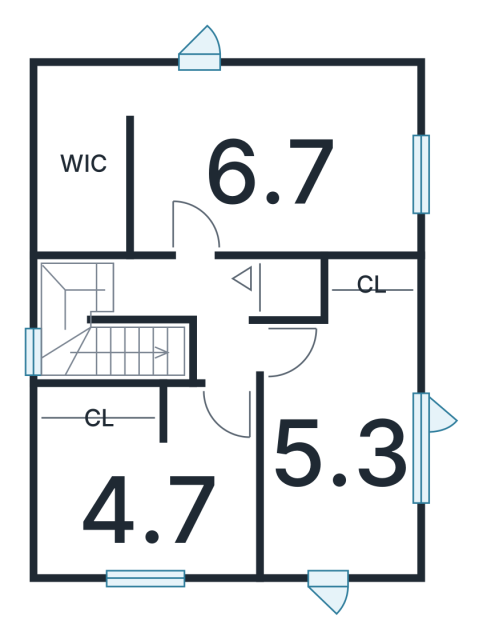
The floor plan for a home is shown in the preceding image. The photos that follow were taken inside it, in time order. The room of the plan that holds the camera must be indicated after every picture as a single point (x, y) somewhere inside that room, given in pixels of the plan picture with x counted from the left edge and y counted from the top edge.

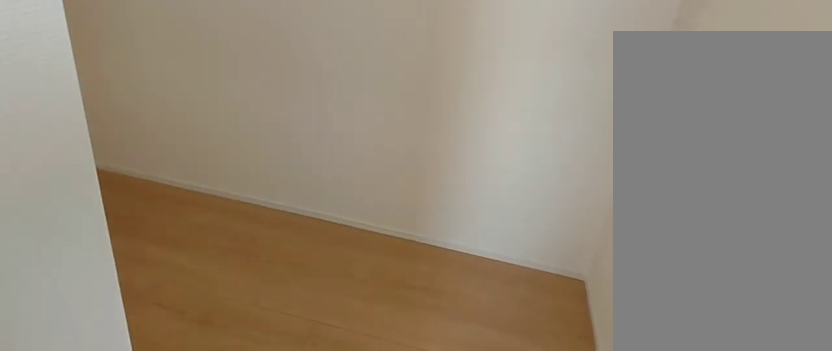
(86, 175)
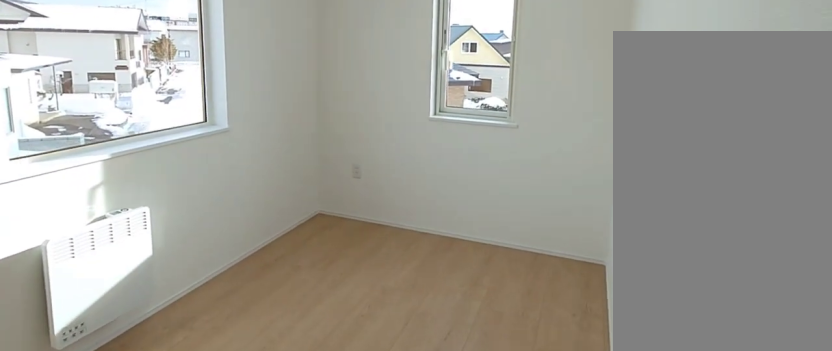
(342, 452)
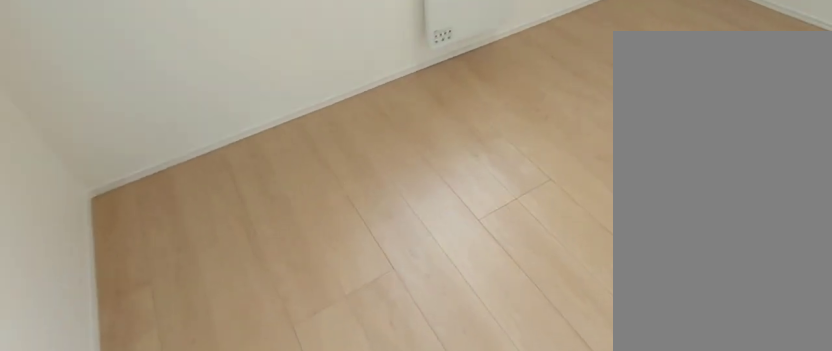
(149, 522)
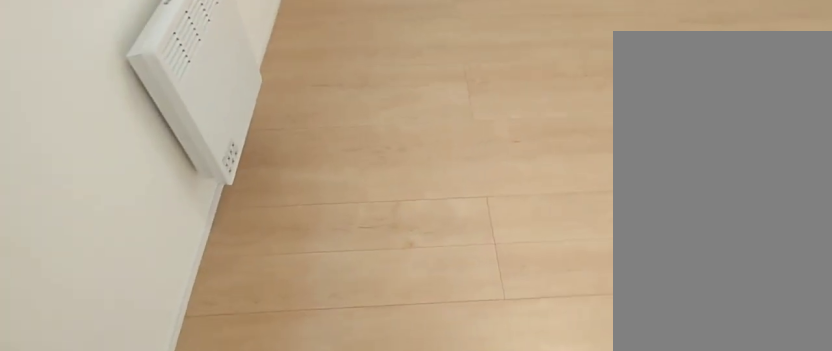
(149, 522)
